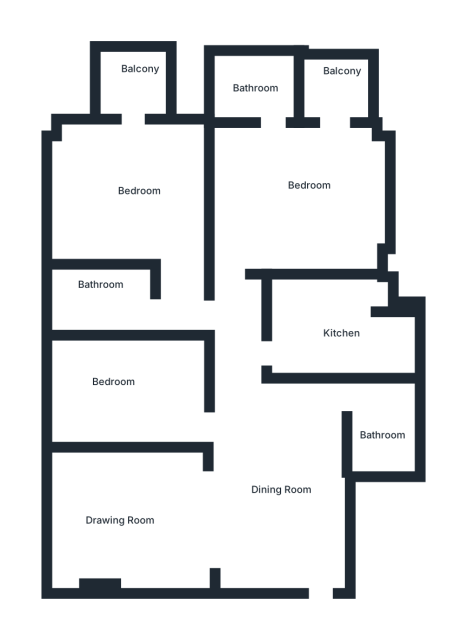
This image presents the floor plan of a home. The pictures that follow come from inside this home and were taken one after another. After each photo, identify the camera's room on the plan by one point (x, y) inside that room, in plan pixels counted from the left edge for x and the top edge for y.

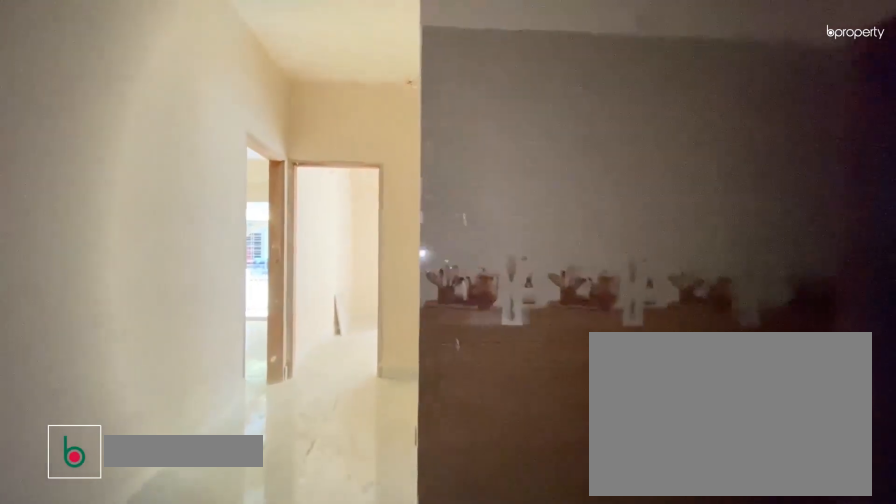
(276, 493)
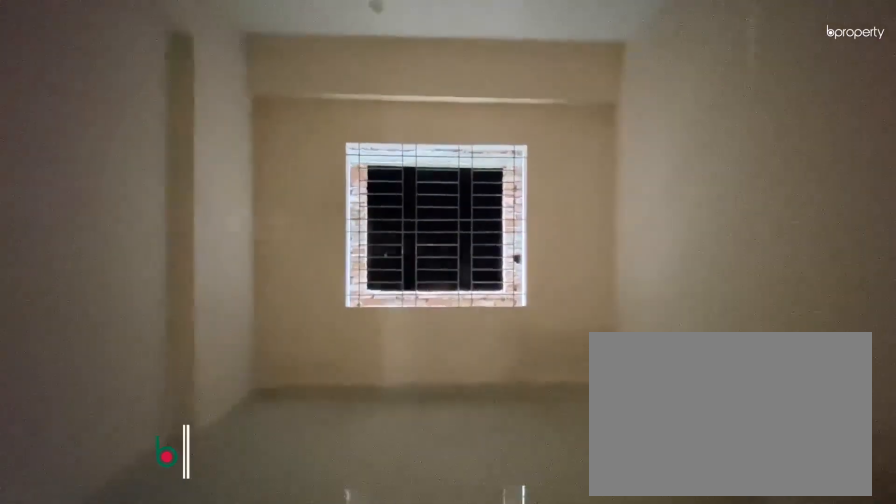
(138, 517)
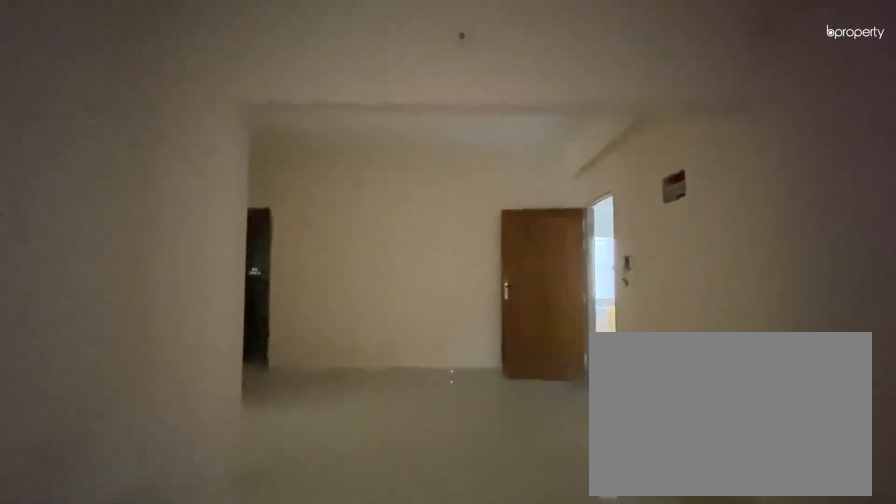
(138, 517)
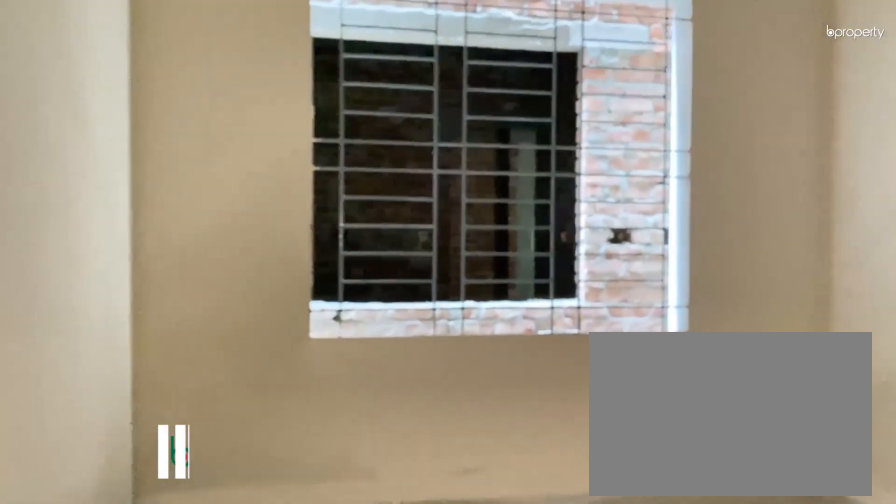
(127, 394)
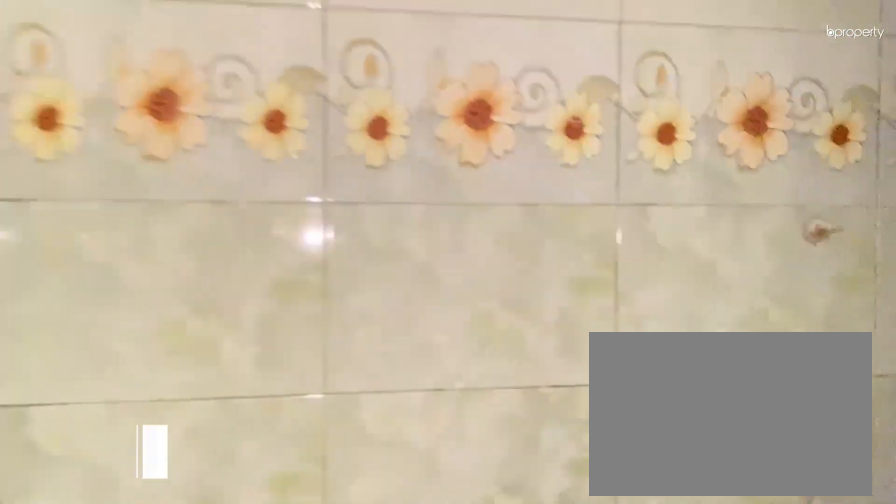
(378, 425)
